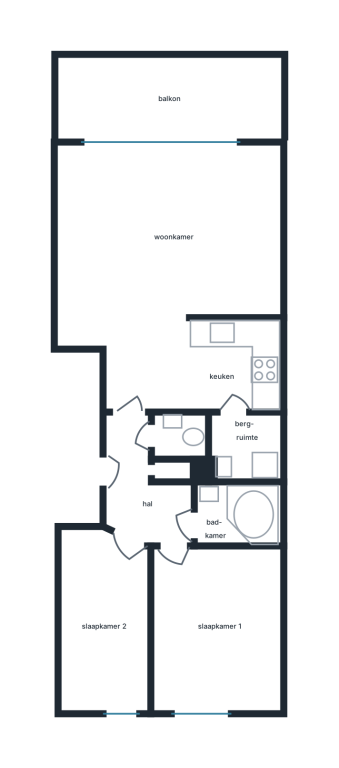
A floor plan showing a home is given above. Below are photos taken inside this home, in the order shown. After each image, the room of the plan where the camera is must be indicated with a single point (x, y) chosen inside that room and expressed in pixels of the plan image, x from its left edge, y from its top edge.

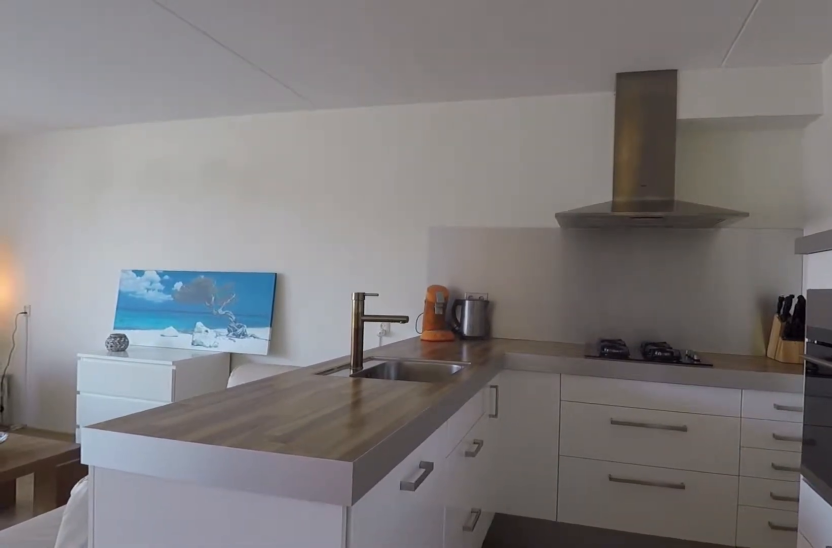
(183, 361)
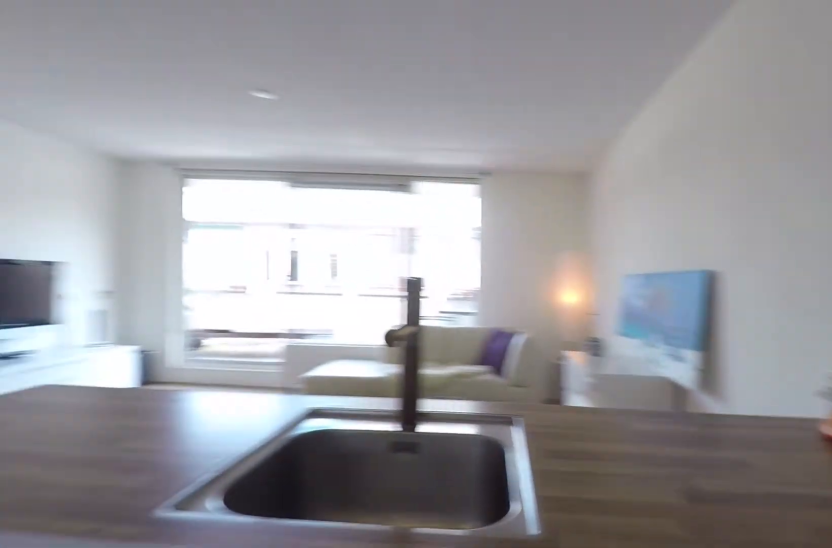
(183, 361)
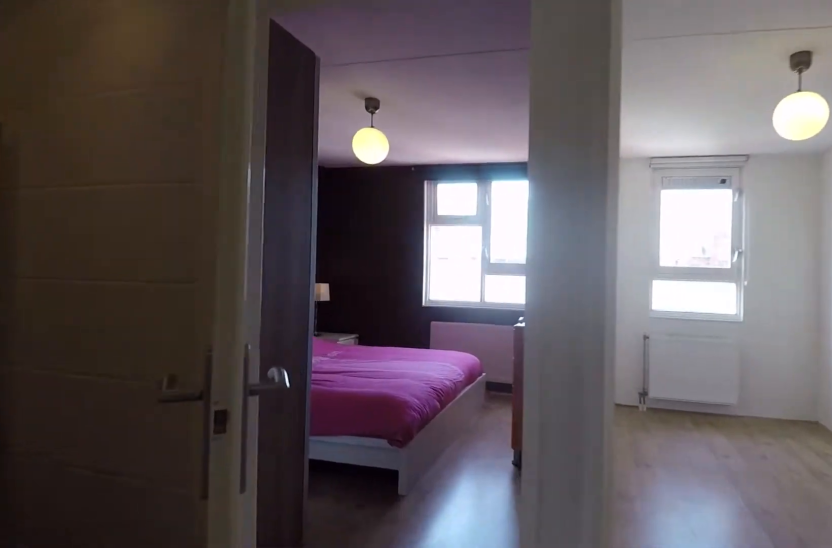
(143, 488)
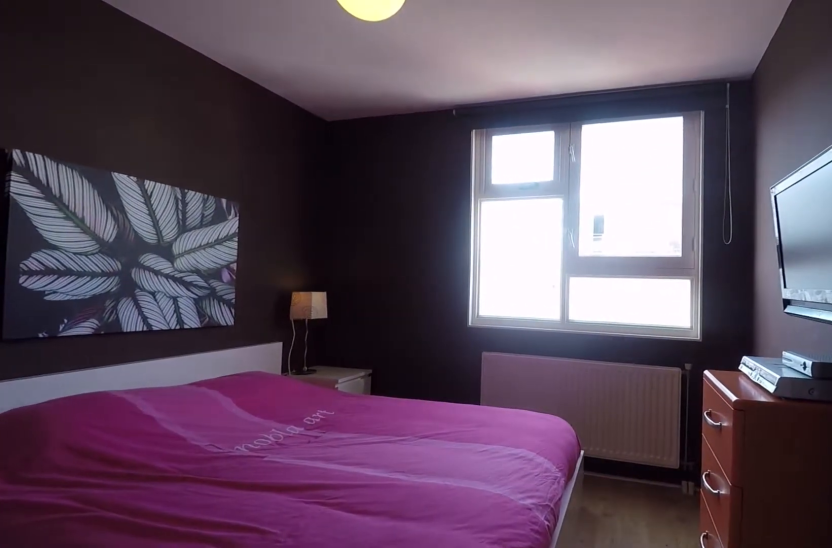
(214, 629)
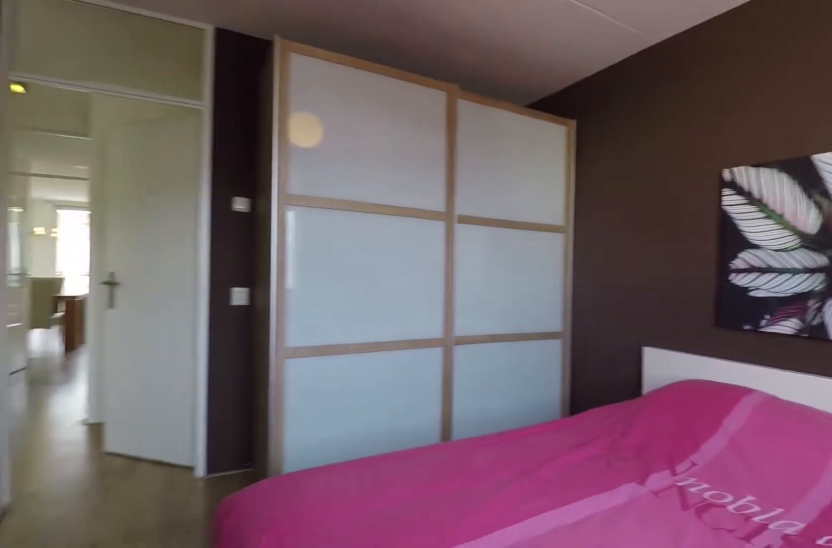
(214, 629)
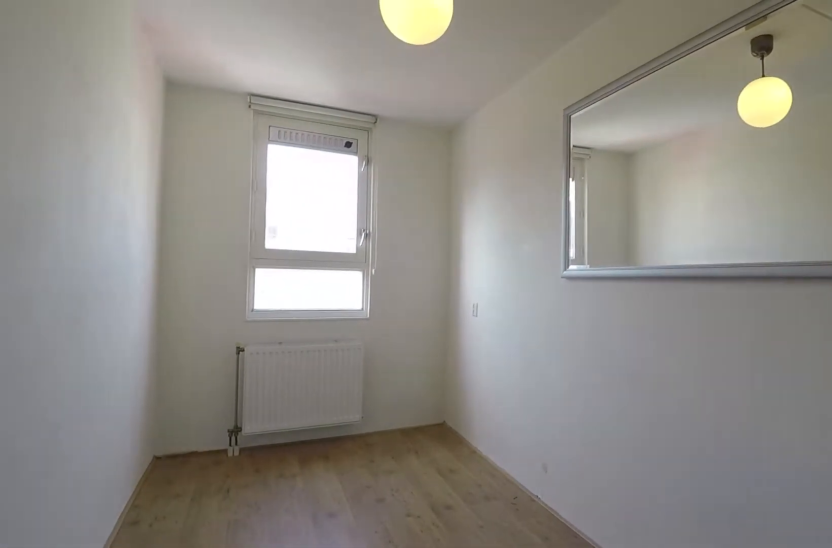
(106, 621)
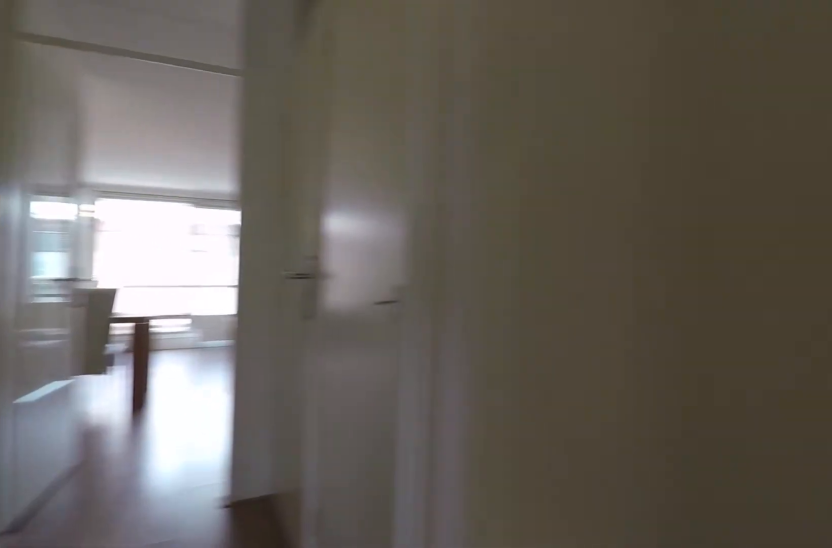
(144, 489)
